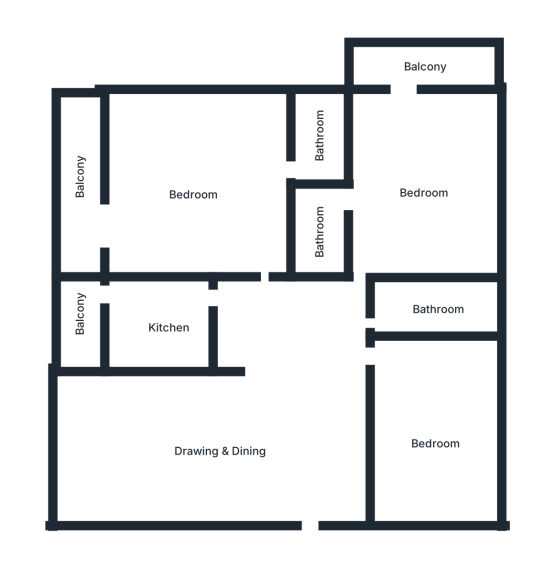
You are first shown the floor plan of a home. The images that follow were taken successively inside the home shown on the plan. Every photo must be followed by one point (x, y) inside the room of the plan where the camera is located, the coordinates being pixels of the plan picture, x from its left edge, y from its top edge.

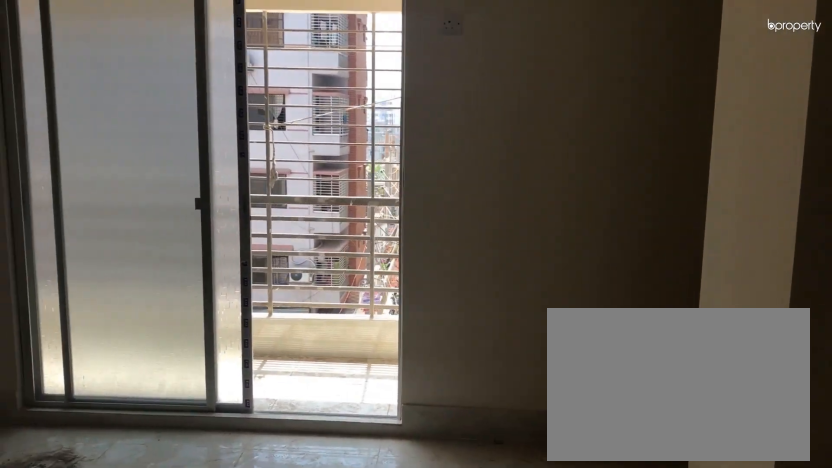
(193, 195)
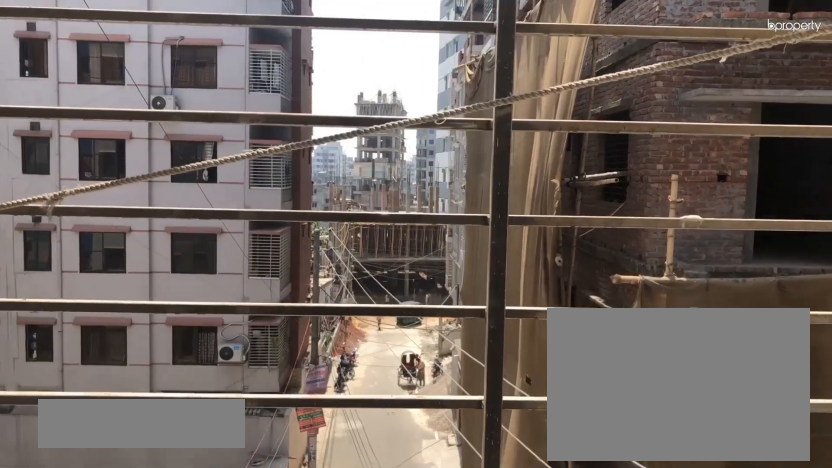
(82, 223)
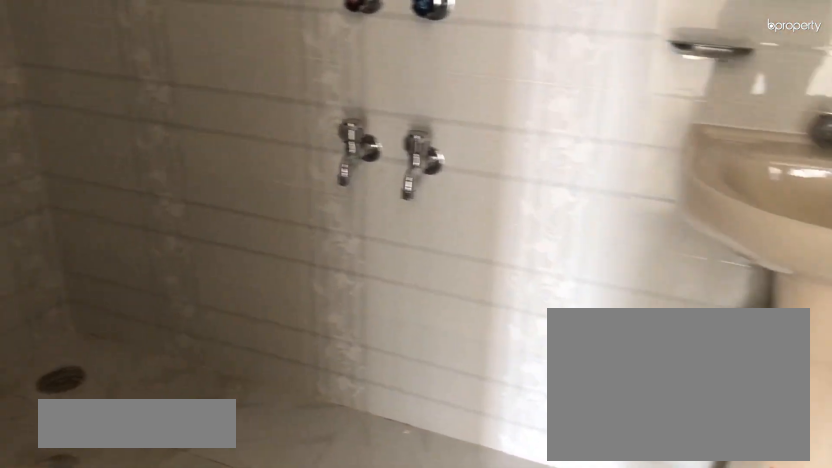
(318, 140)
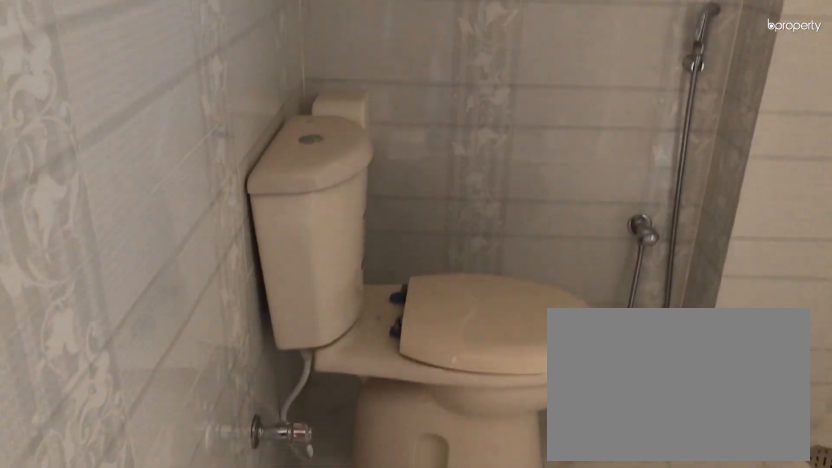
(318, 140)
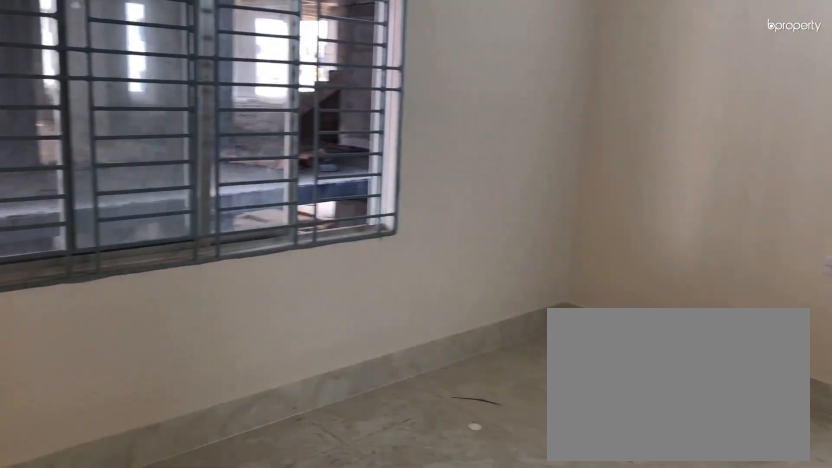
(423, 189)
